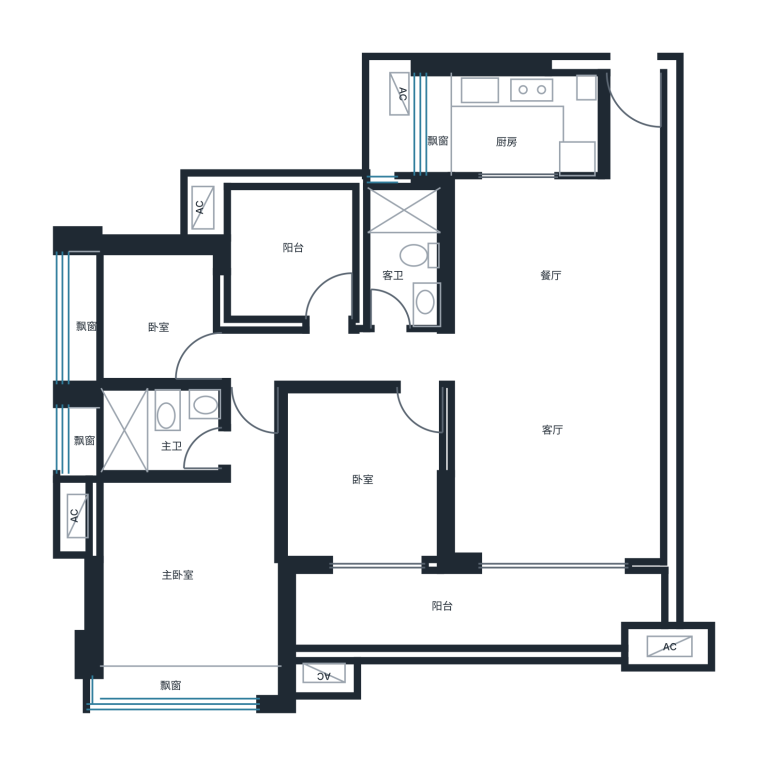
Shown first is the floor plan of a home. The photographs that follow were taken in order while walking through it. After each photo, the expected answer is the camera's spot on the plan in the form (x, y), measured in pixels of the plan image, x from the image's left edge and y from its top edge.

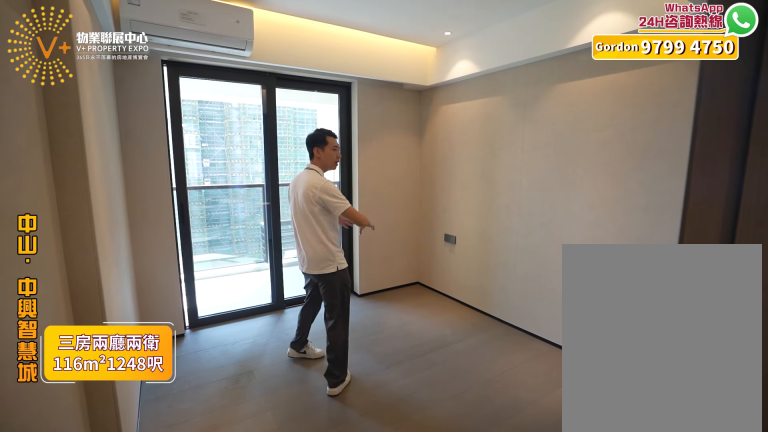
(366, 463)
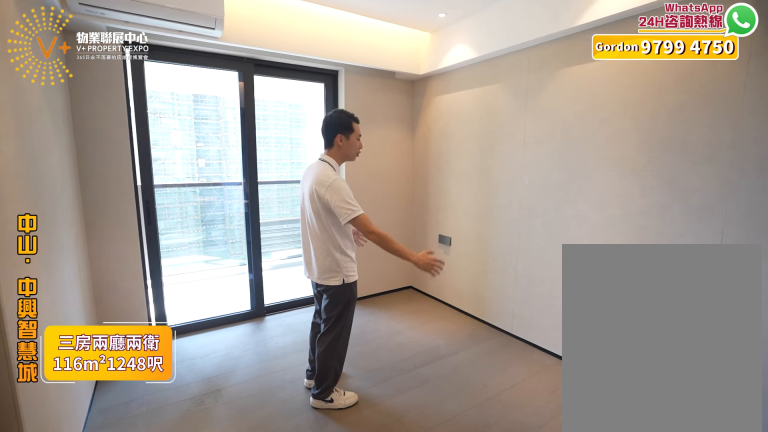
(363, 461)
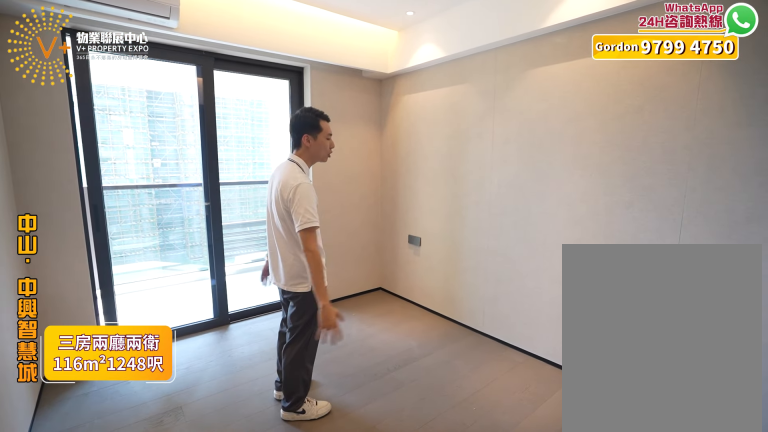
(363, 461)
